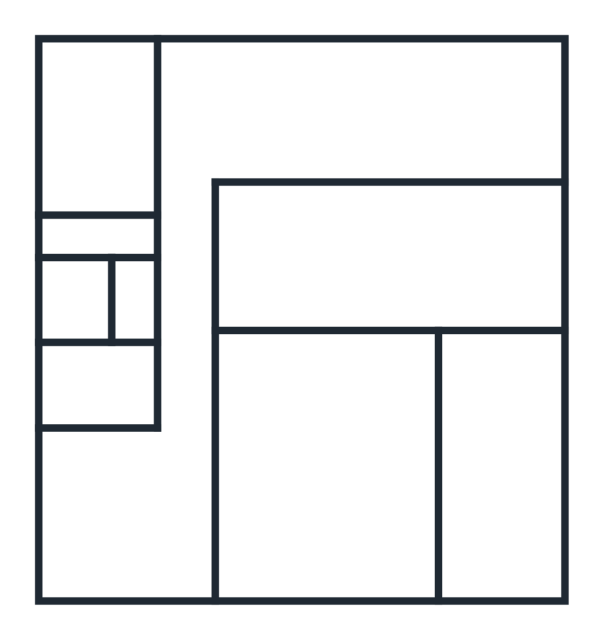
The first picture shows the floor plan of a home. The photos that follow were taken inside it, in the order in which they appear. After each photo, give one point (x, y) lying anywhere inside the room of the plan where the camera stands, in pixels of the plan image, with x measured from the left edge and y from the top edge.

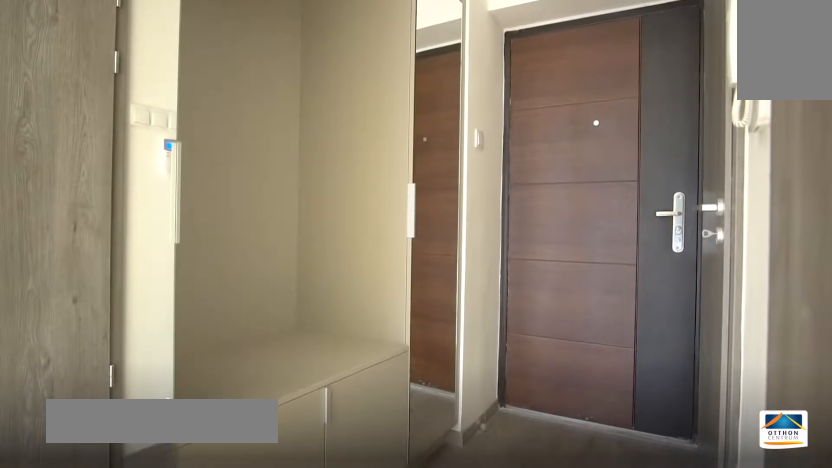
(104, 384)
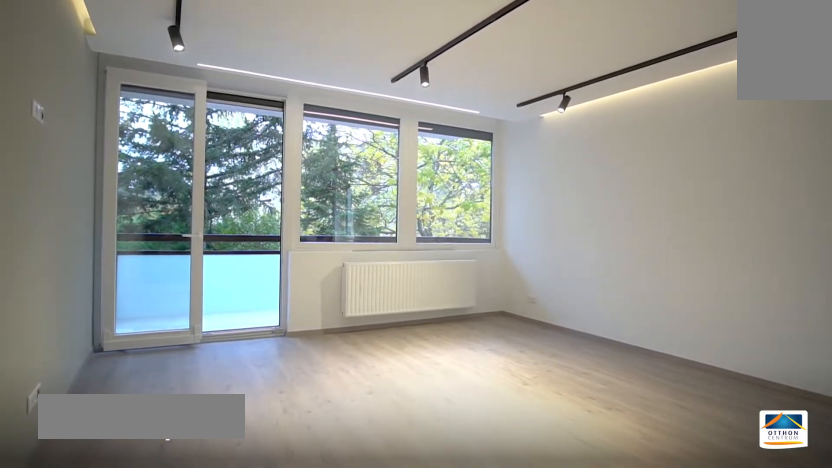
(331, 498)
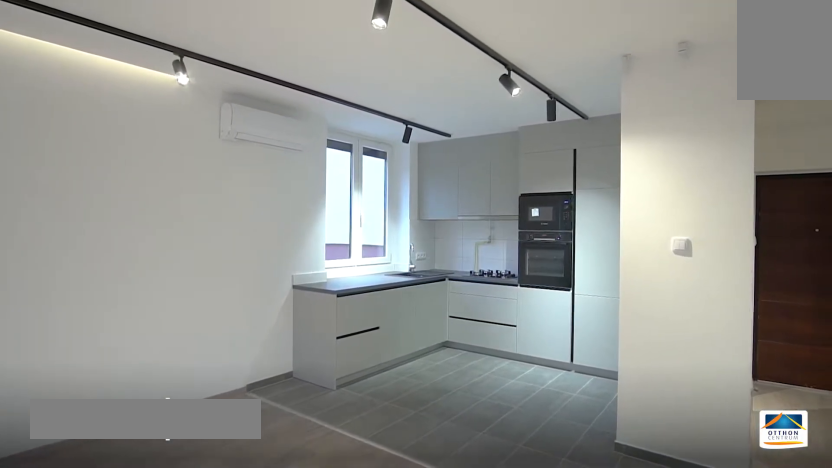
(241, 499)
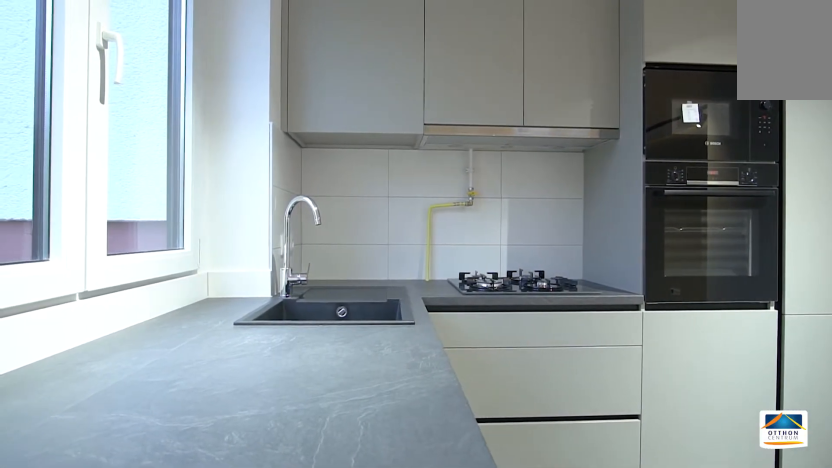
(141, 497)
